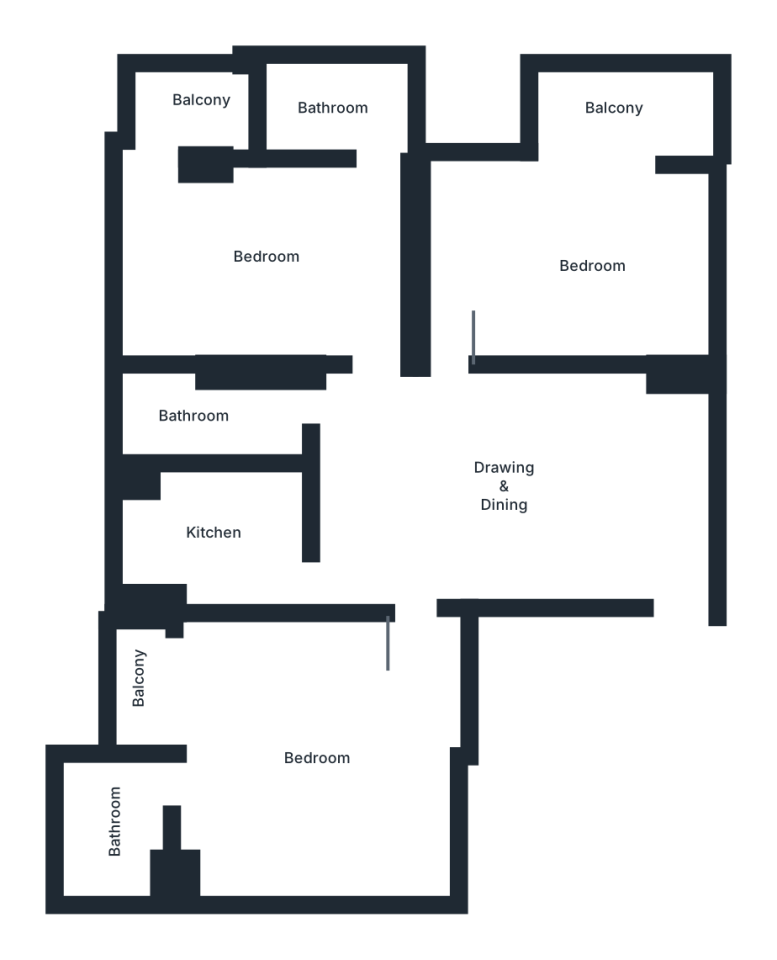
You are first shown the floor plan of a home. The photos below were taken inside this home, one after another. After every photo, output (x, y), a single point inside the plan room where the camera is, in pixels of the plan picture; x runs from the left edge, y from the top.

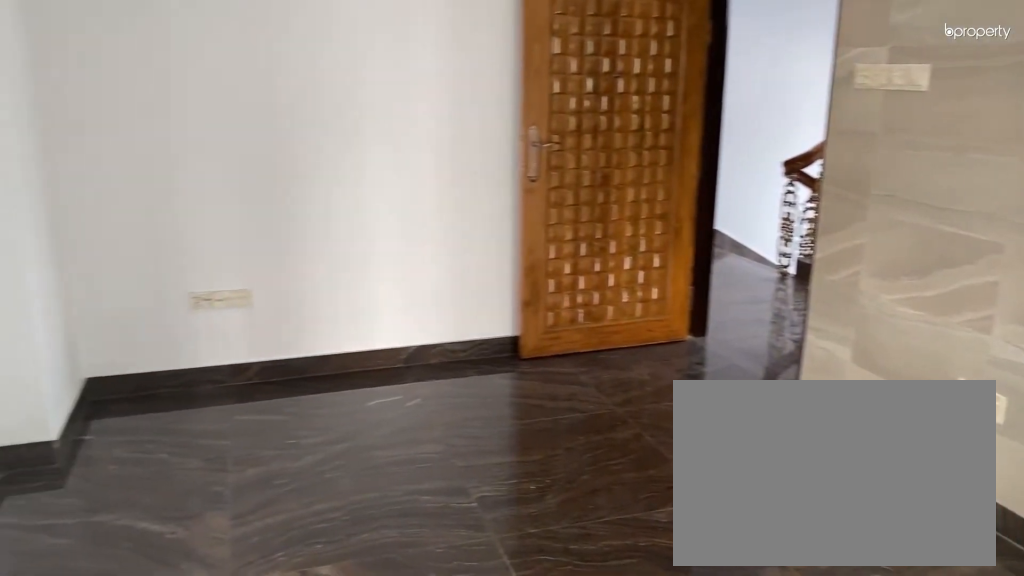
(507, 466)
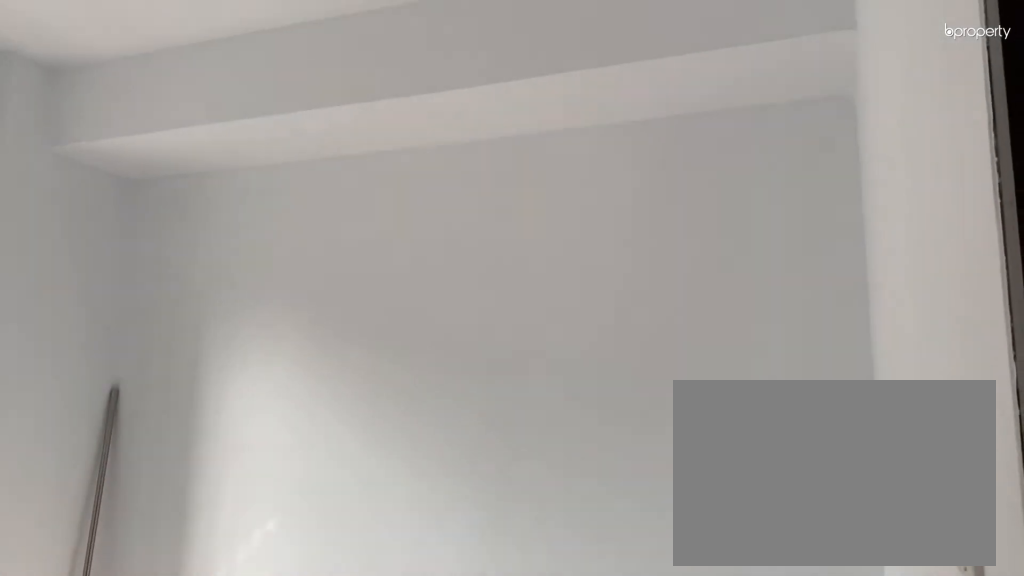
(598, 263)
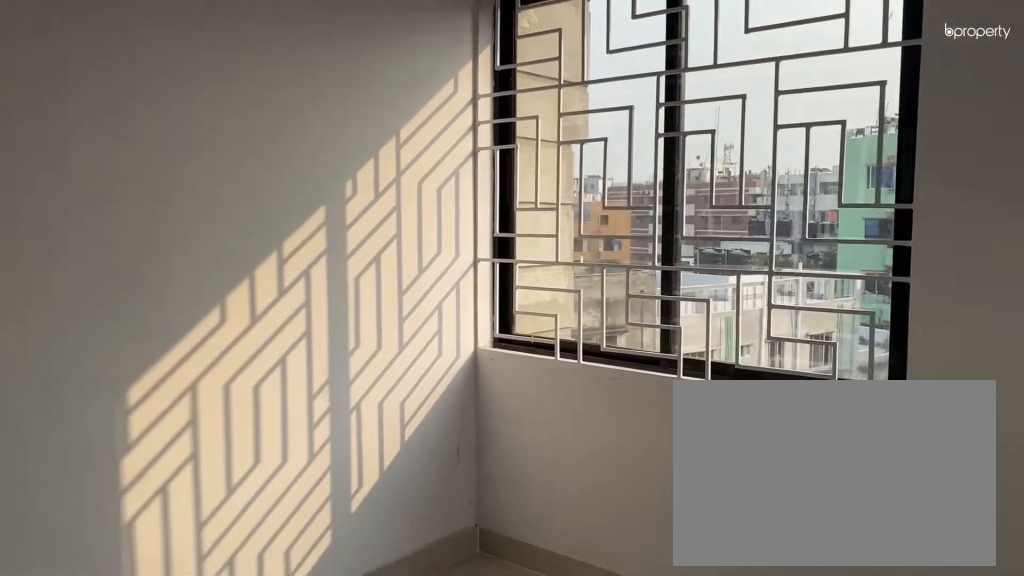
(273, 252)
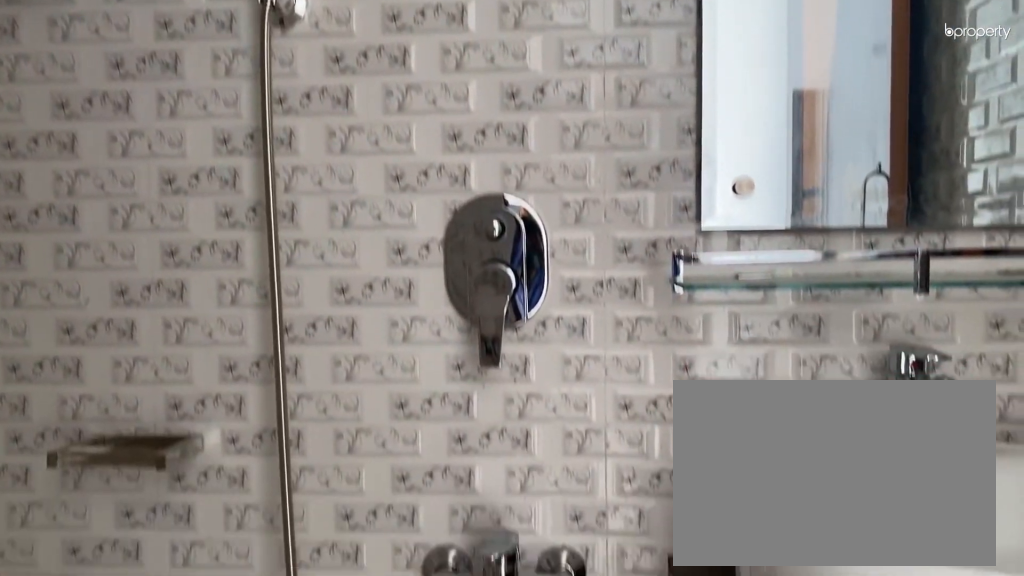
(332, 102)
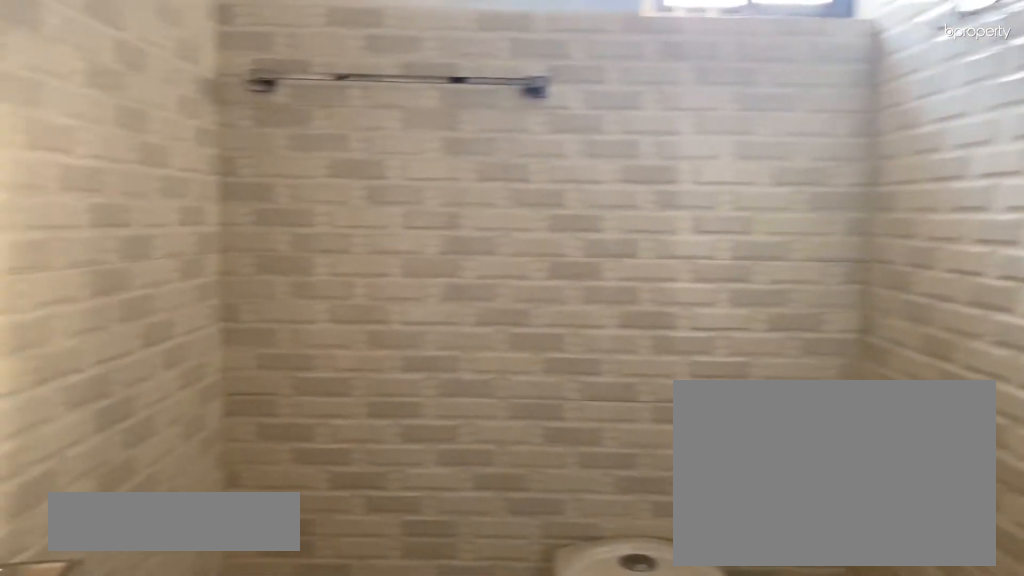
(212, 415)
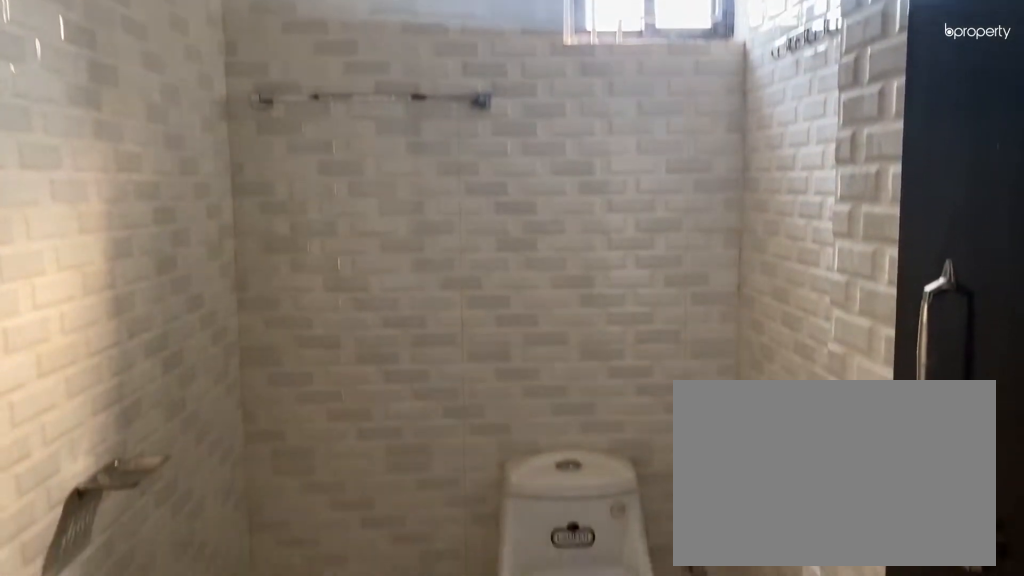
(212, 415)
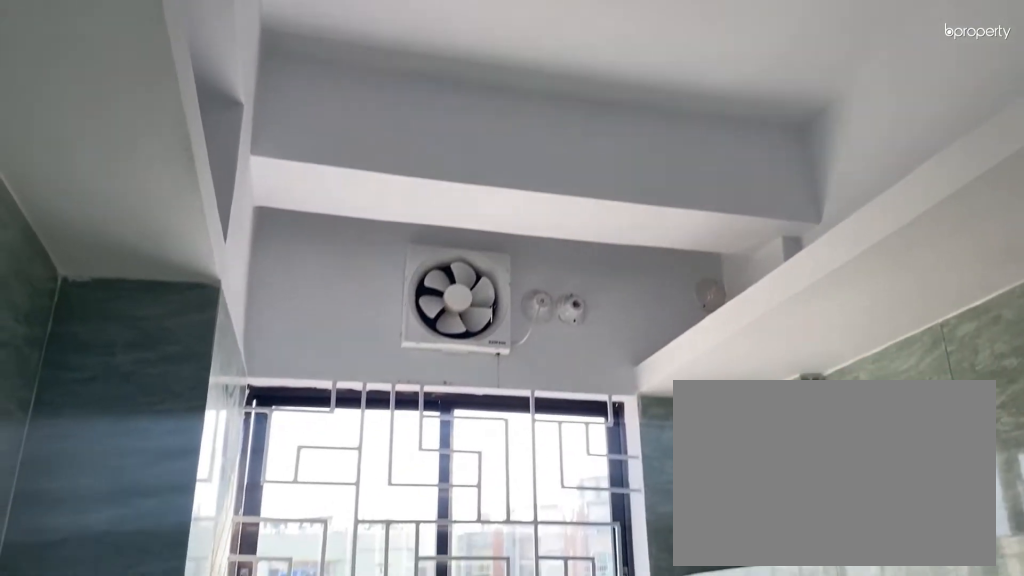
(211, 525)
